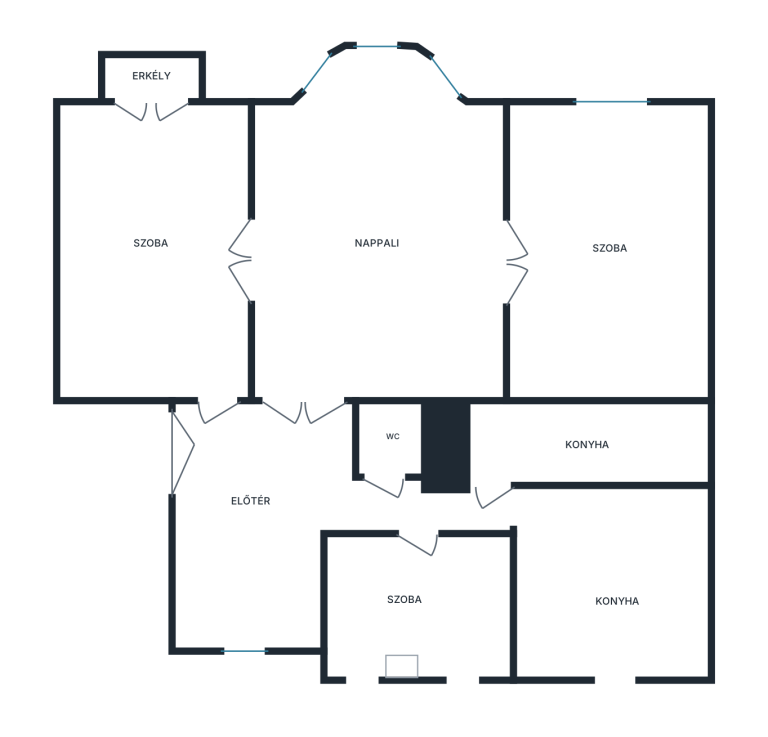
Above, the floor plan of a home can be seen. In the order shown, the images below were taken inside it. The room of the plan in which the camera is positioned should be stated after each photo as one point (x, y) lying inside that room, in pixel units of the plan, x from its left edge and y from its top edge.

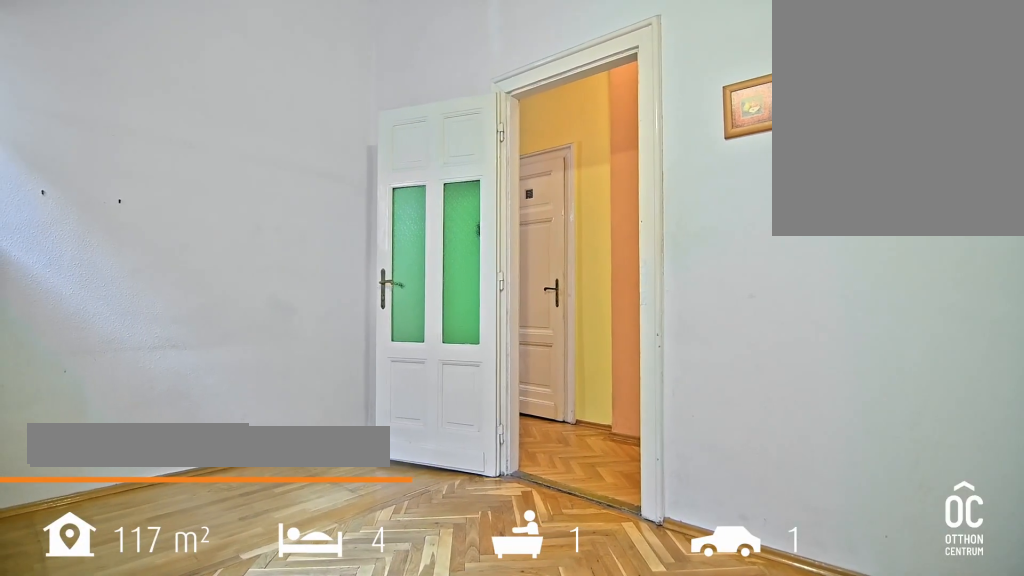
(417, 604)
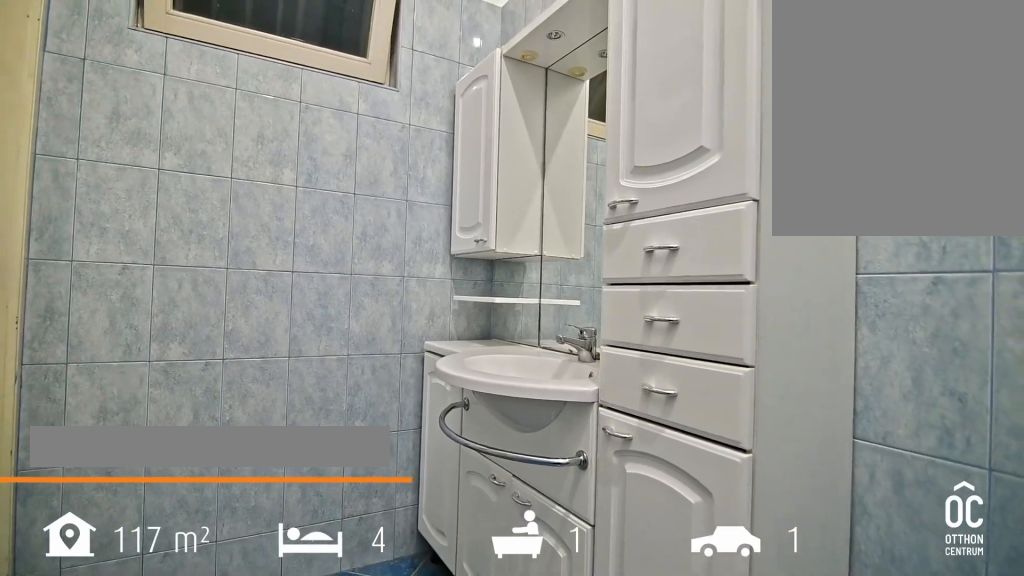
(604, 445)
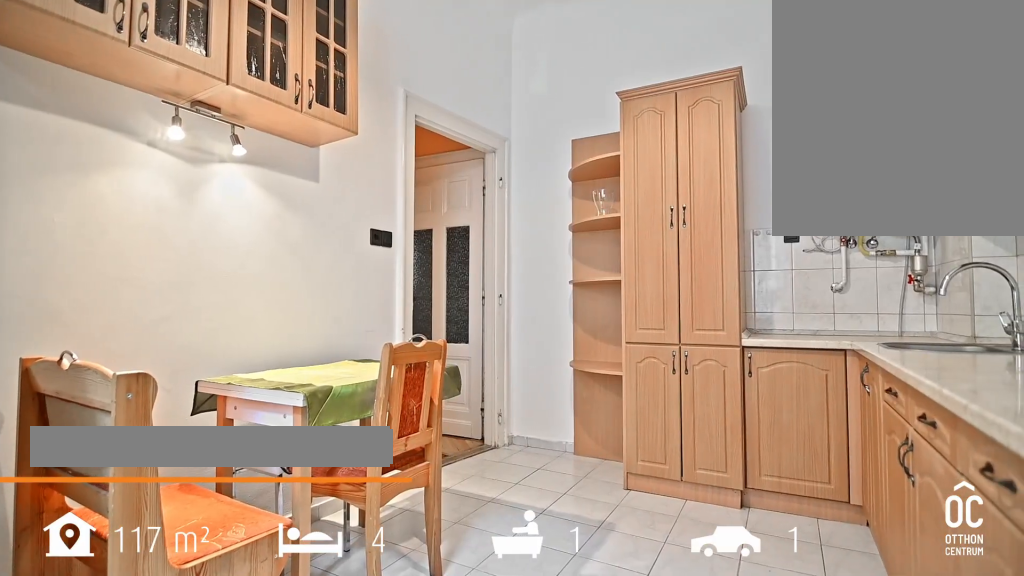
(610, 586)
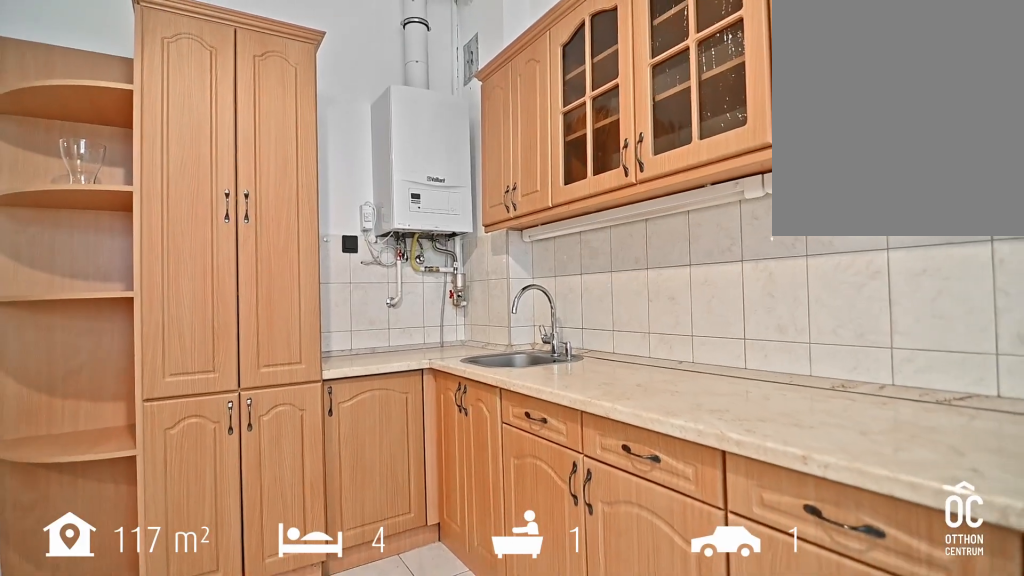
(610, 586)
